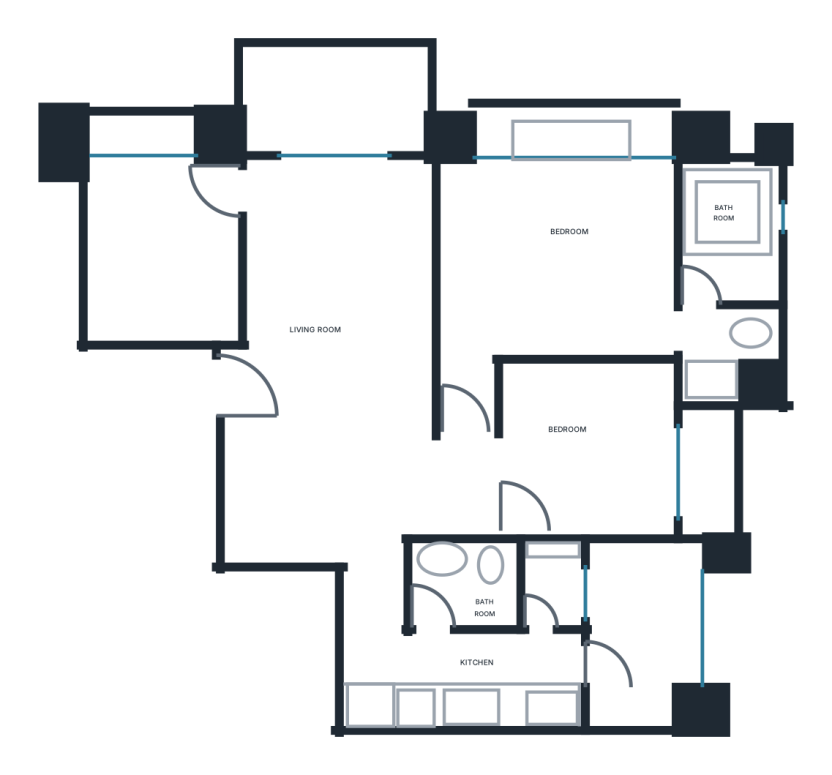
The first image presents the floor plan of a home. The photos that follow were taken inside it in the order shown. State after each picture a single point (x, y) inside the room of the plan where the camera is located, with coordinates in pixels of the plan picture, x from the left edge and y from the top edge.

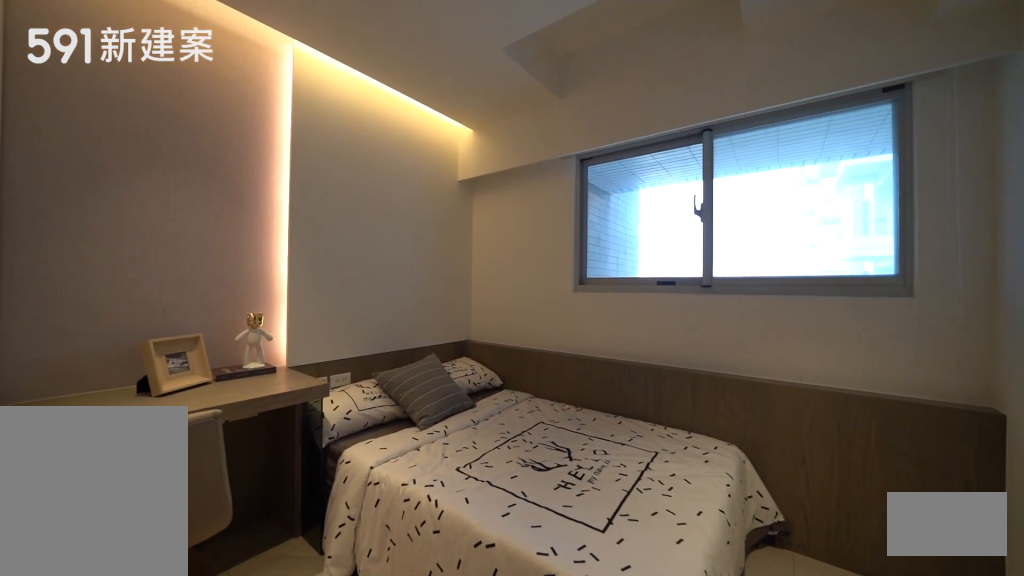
(589, 447)
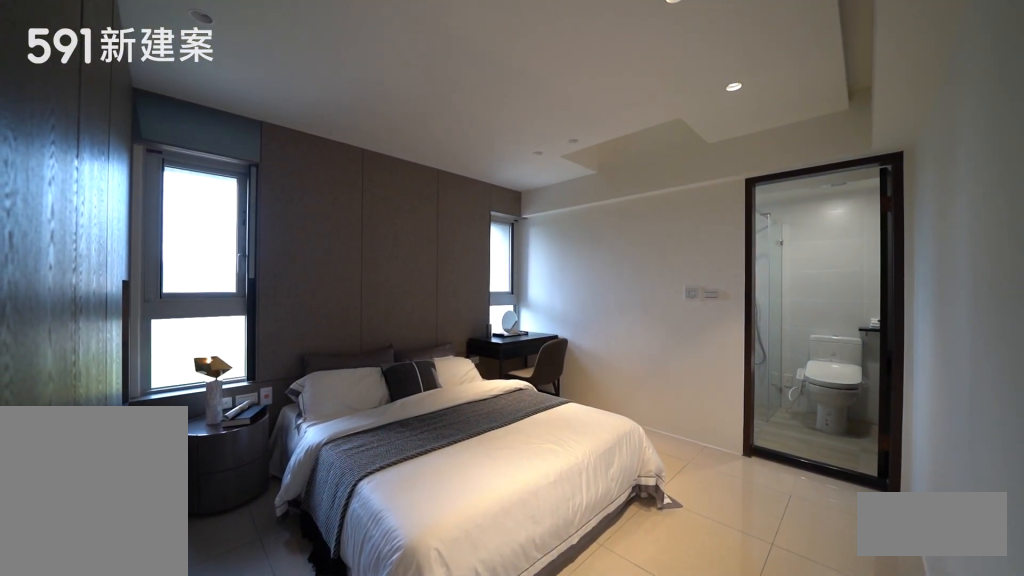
(544, 270)
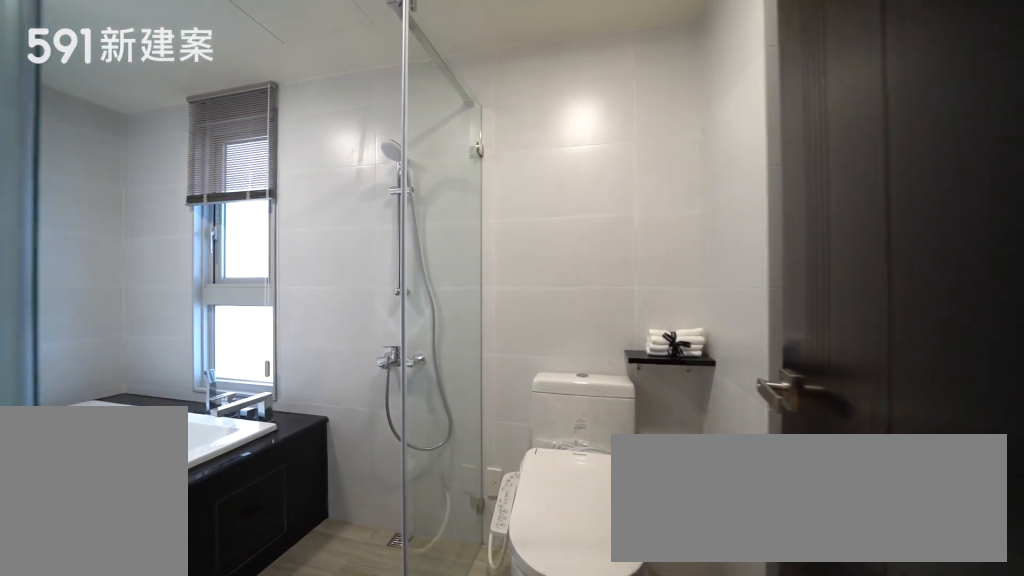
(730, 280)
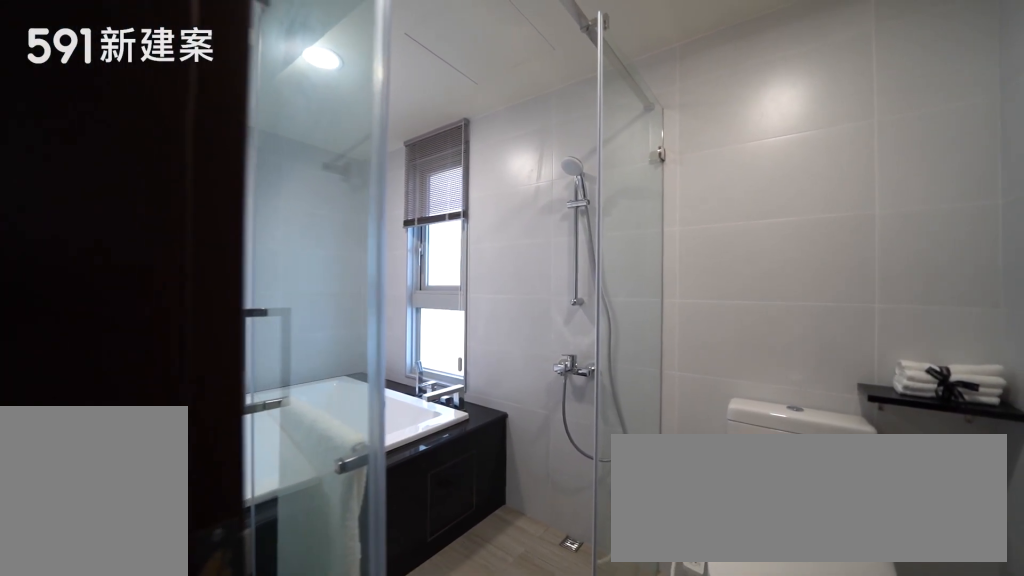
(730, 280)
